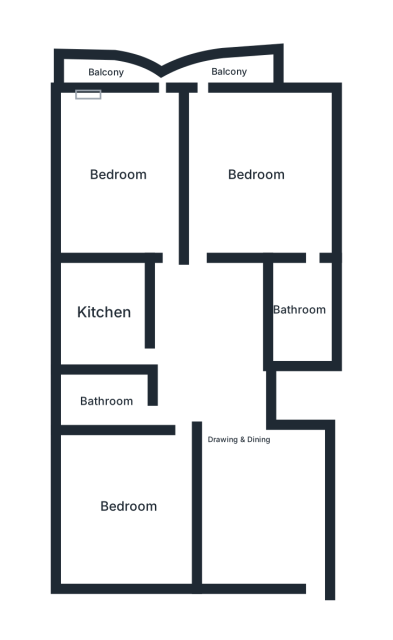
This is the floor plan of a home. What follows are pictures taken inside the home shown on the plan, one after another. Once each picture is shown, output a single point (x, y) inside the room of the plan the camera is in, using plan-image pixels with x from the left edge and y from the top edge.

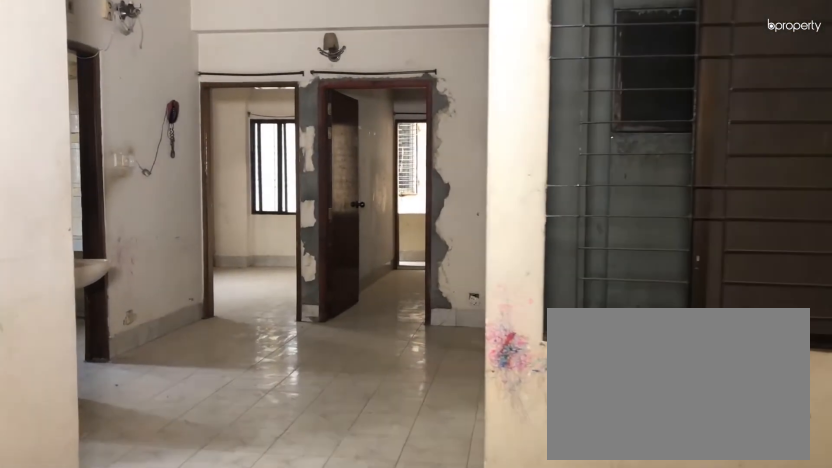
(240, 440)
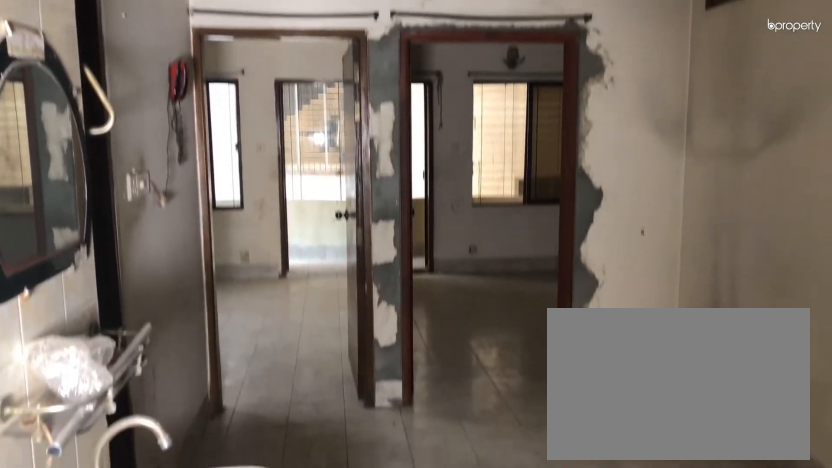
(241, 439)
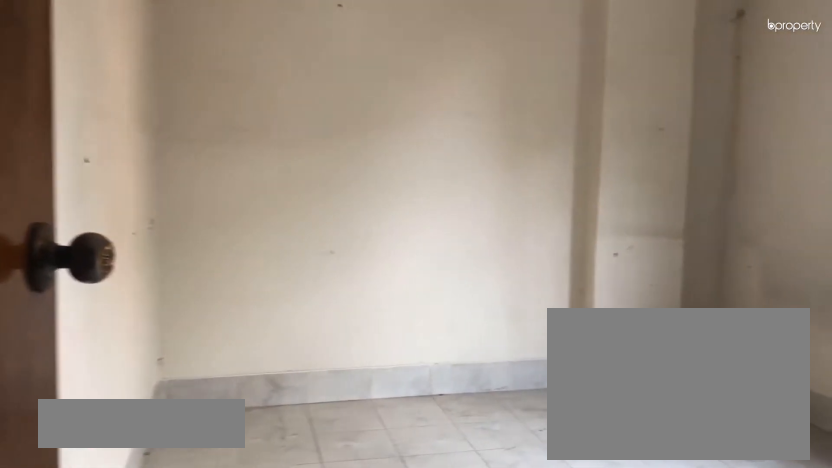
(128, 506)
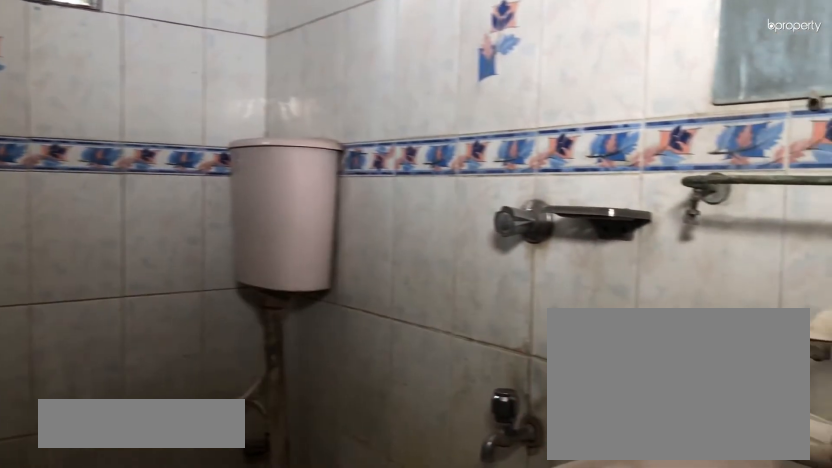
(107, 398)
